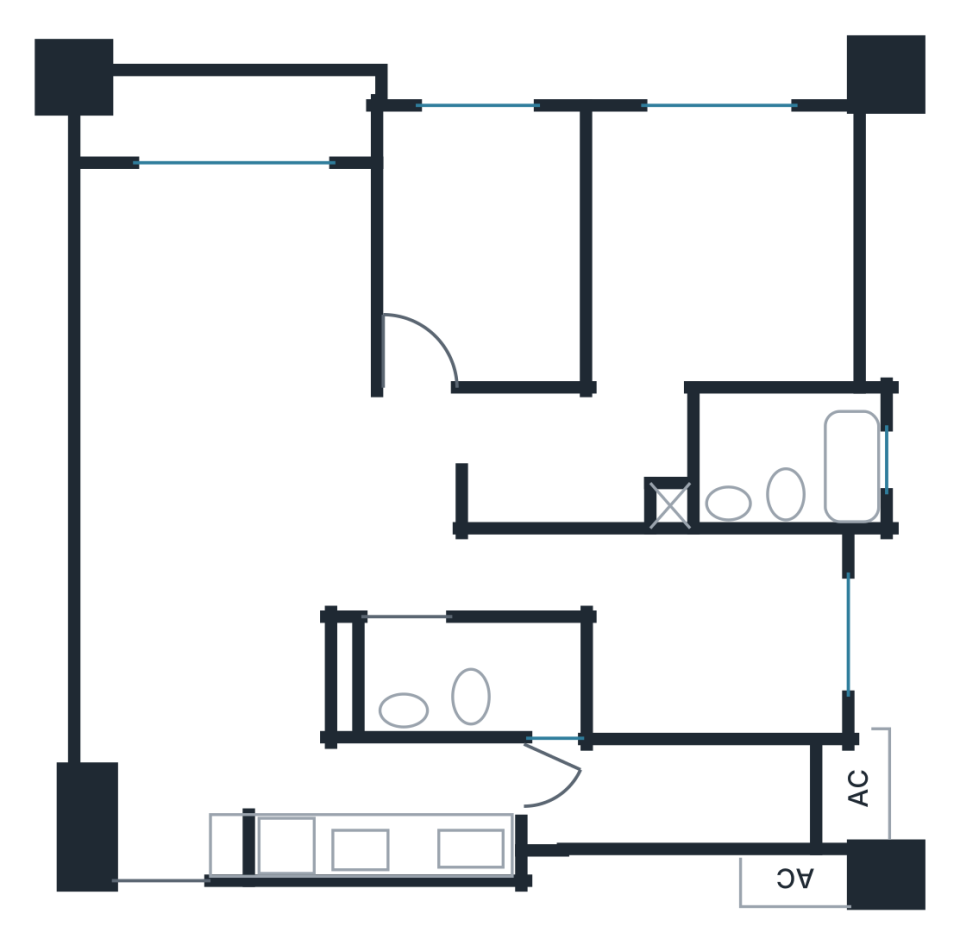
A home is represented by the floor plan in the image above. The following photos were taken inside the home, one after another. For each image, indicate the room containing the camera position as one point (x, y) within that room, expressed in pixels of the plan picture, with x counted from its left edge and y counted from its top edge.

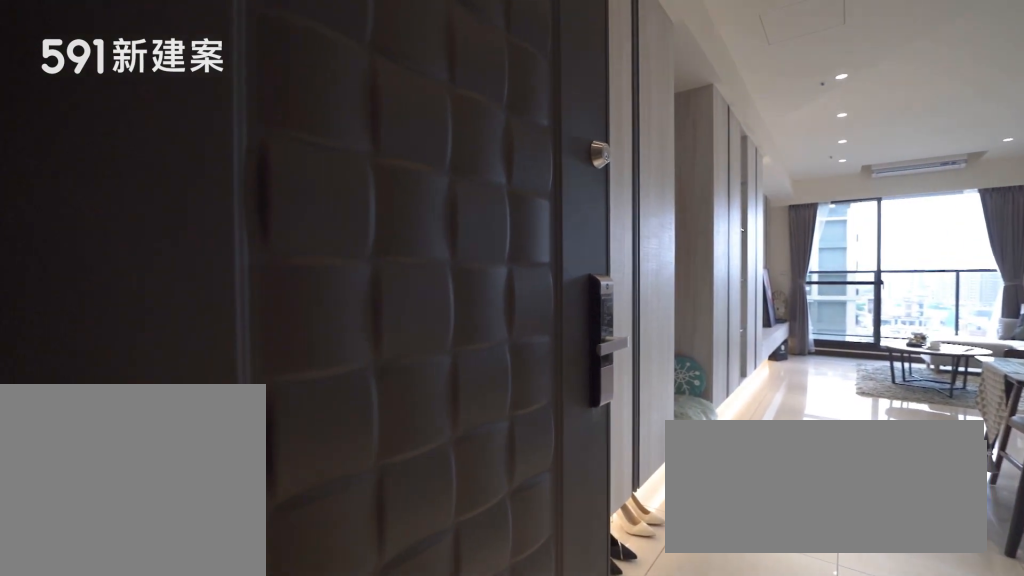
(160, 832)
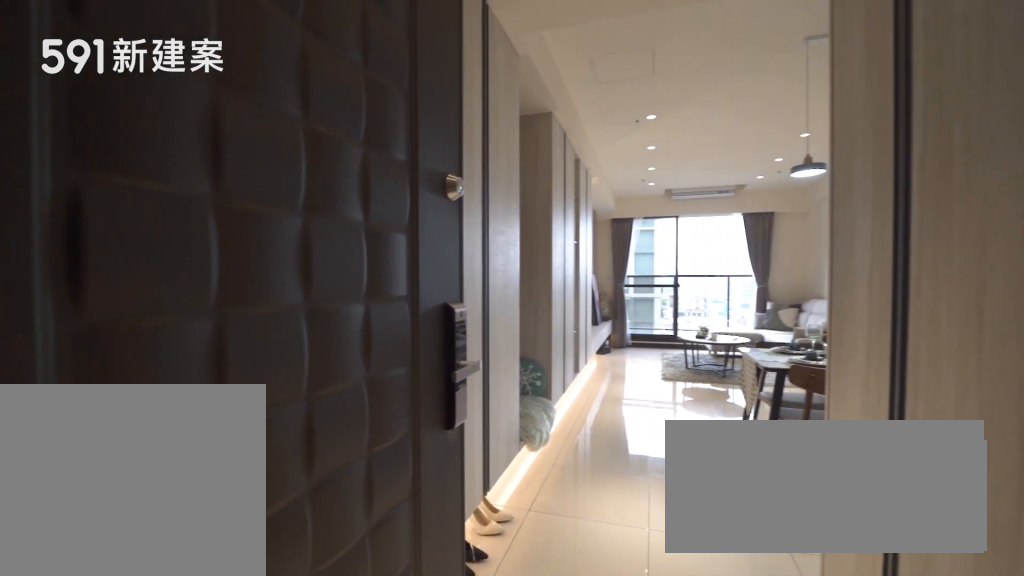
(160, 832)
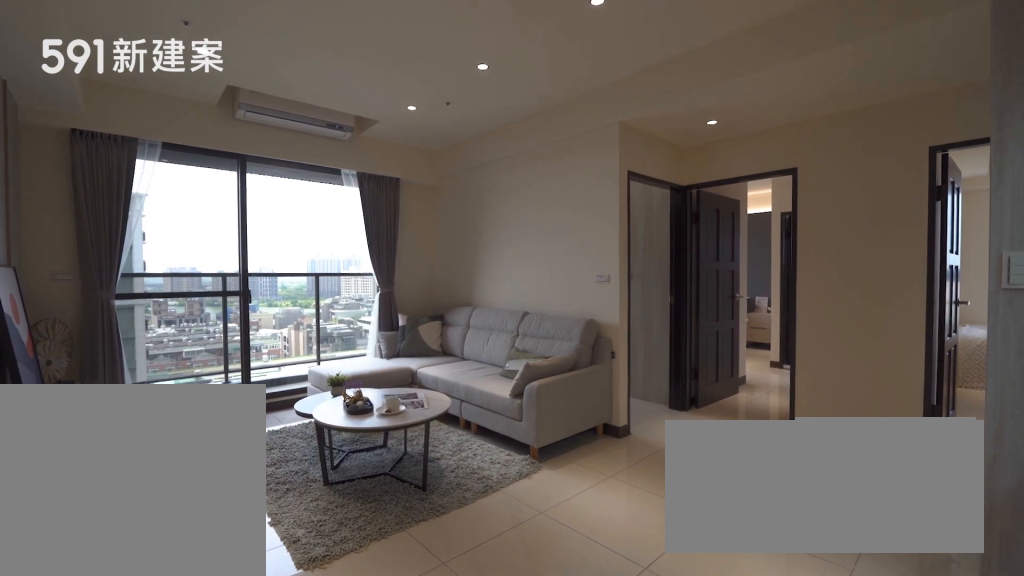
(225, 324)
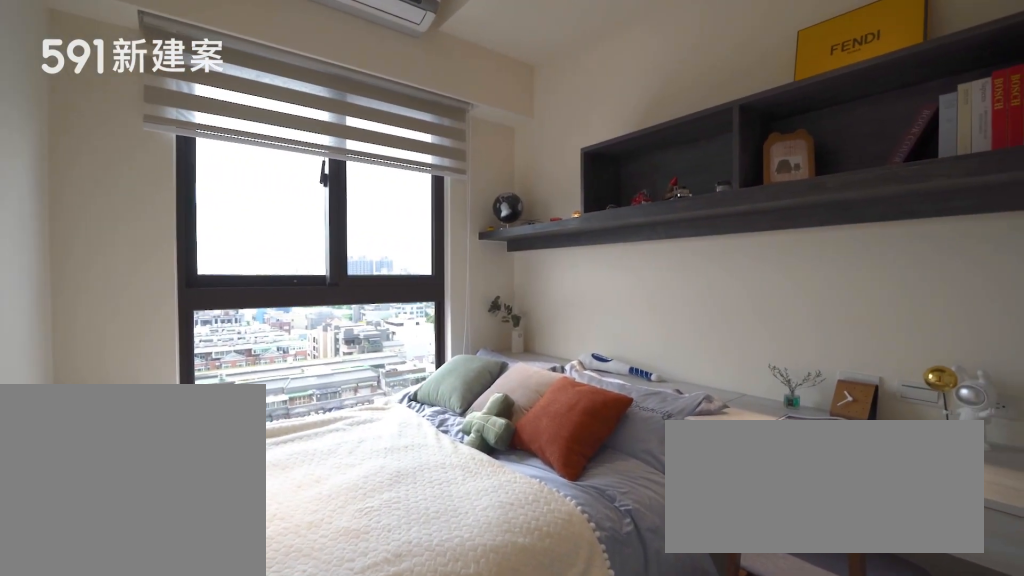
(485, 240)
